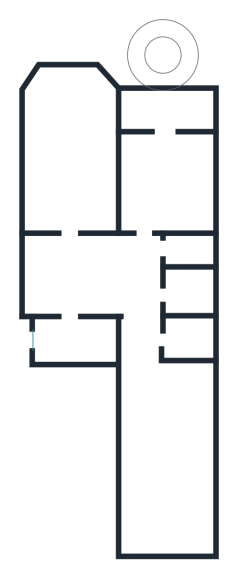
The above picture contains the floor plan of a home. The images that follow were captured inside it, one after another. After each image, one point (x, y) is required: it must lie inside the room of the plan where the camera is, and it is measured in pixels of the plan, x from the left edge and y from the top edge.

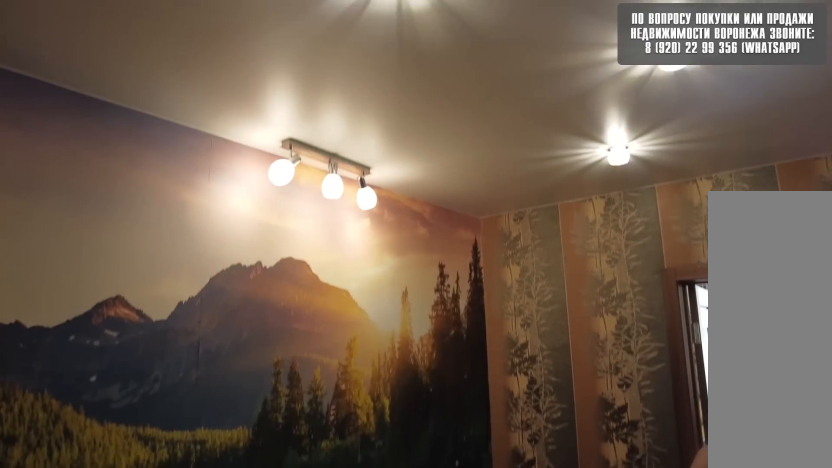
(75, 284)
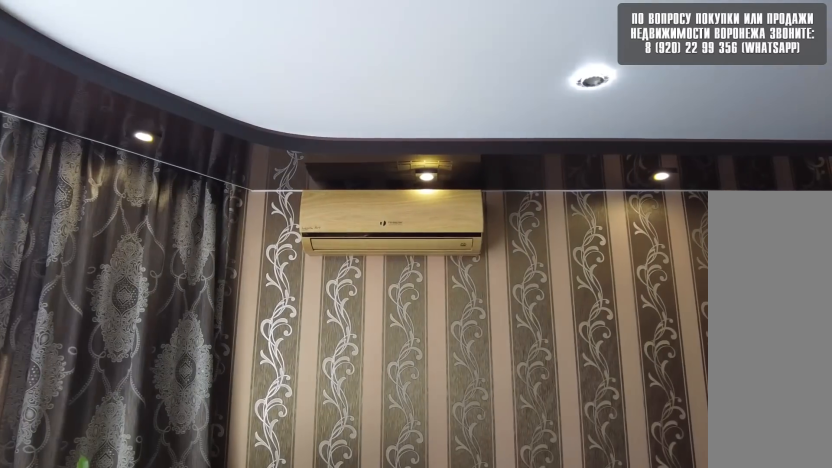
(68, 203)
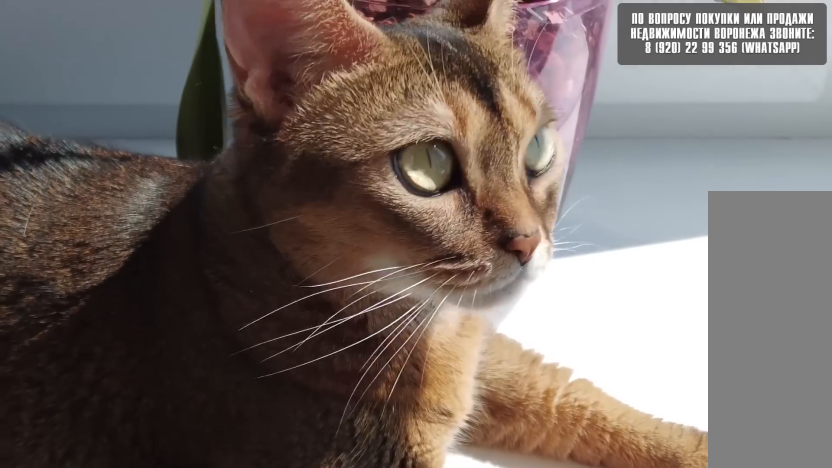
(68, 203)
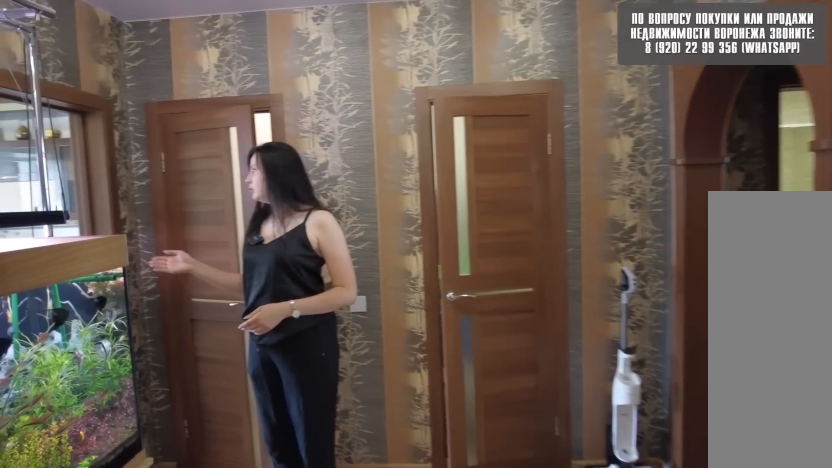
(72, 290)
